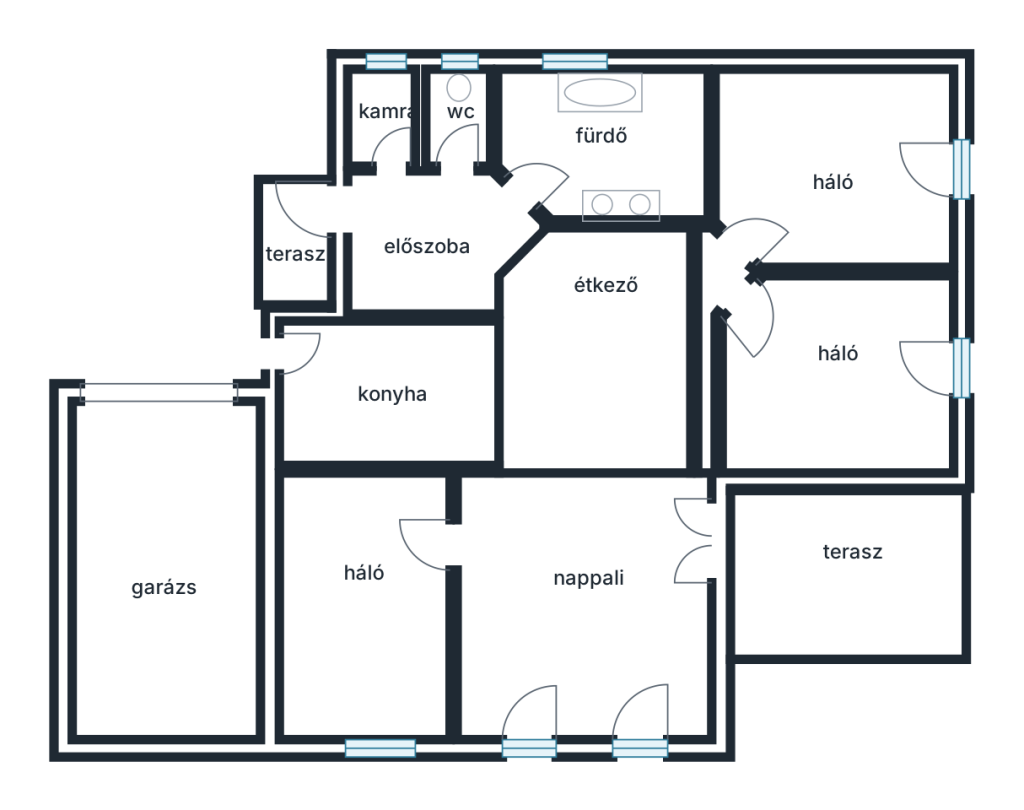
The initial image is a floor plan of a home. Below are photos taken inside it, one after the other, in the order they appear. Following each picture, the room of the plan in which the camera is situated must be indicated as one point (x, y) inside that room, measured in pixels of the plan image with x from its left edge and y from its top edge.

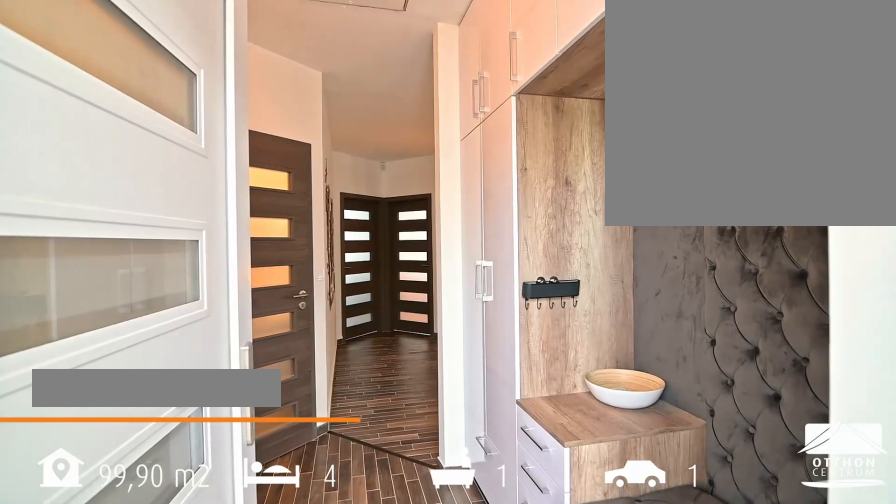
(429, 241)
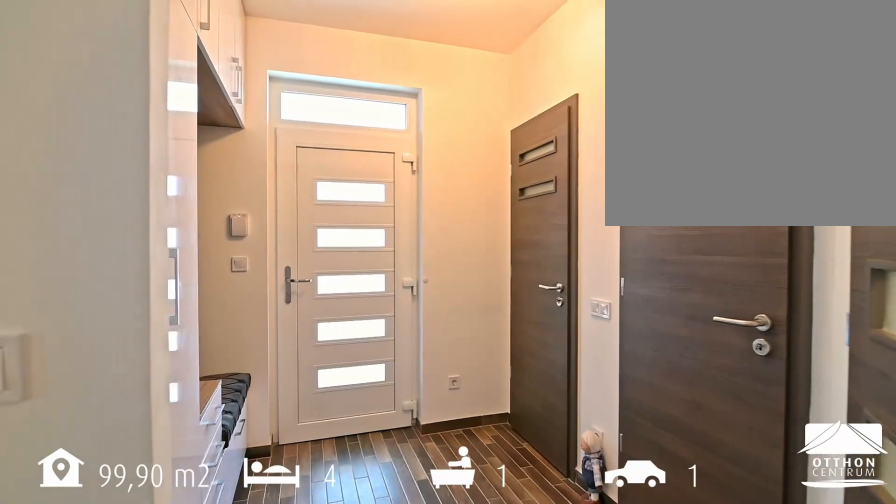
(429, 240)
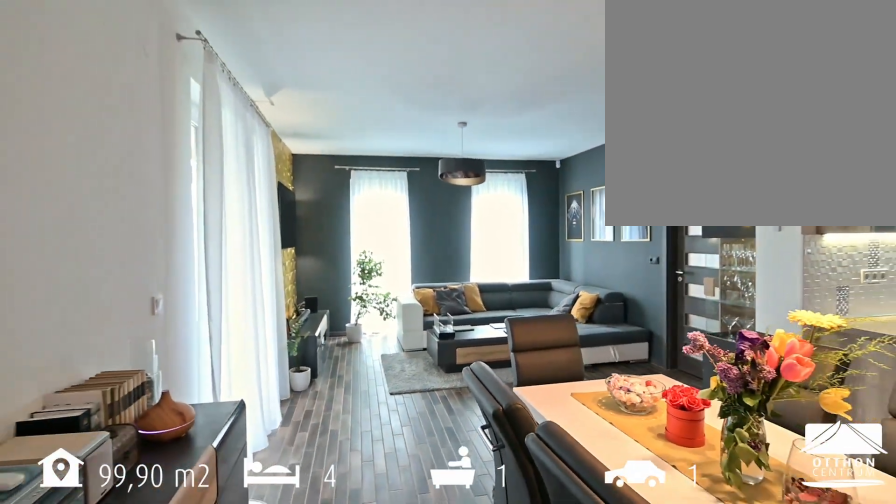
(531, 389)
